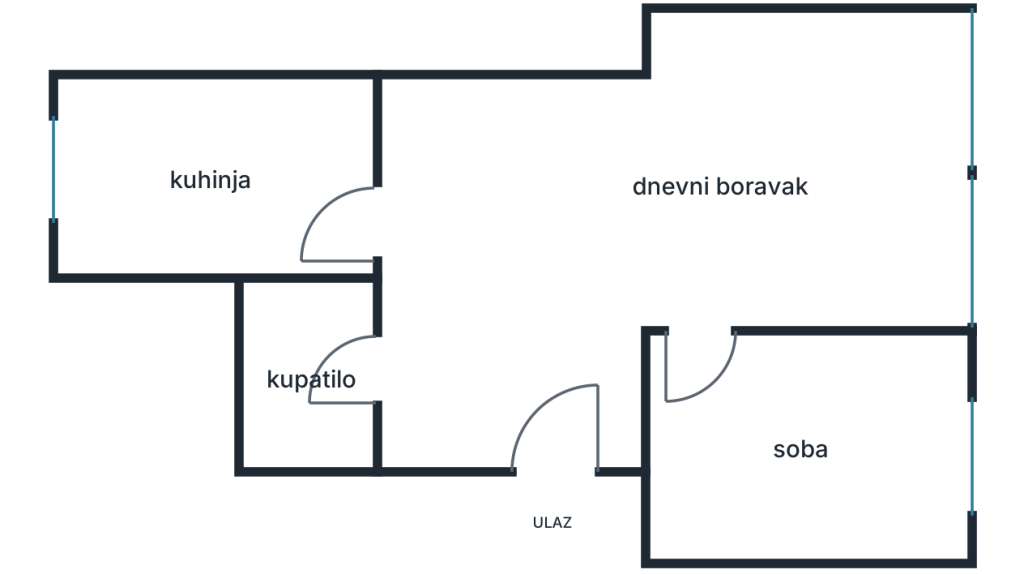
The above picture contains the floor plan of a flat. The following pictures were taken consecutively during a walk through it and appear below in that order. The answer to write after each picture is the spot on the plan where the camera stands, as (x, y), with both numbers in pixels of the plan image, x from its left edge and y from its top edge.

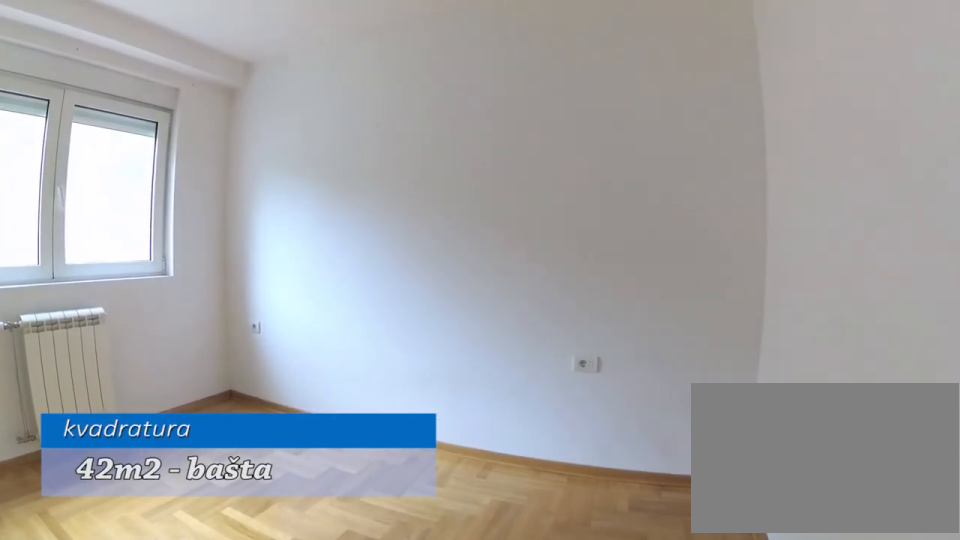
(711, 336)
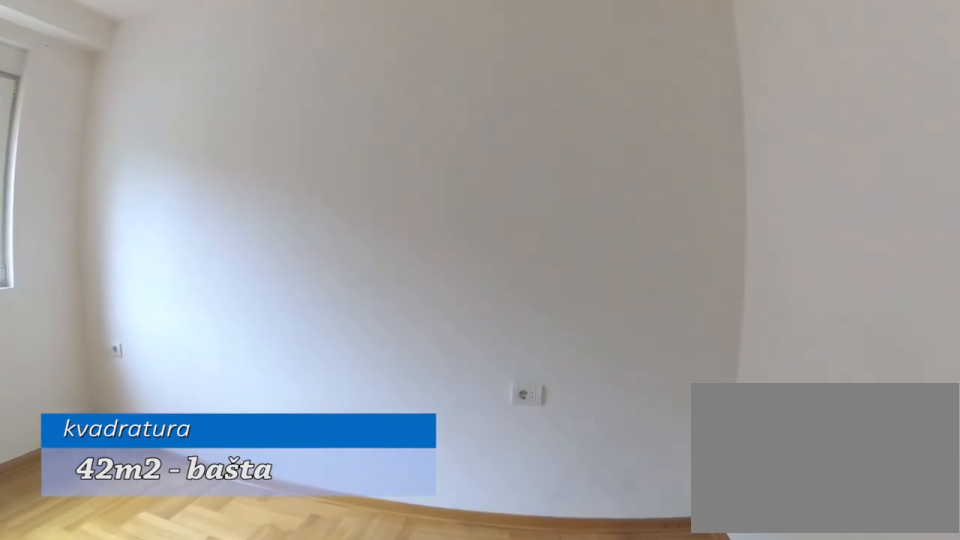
(712, 372)
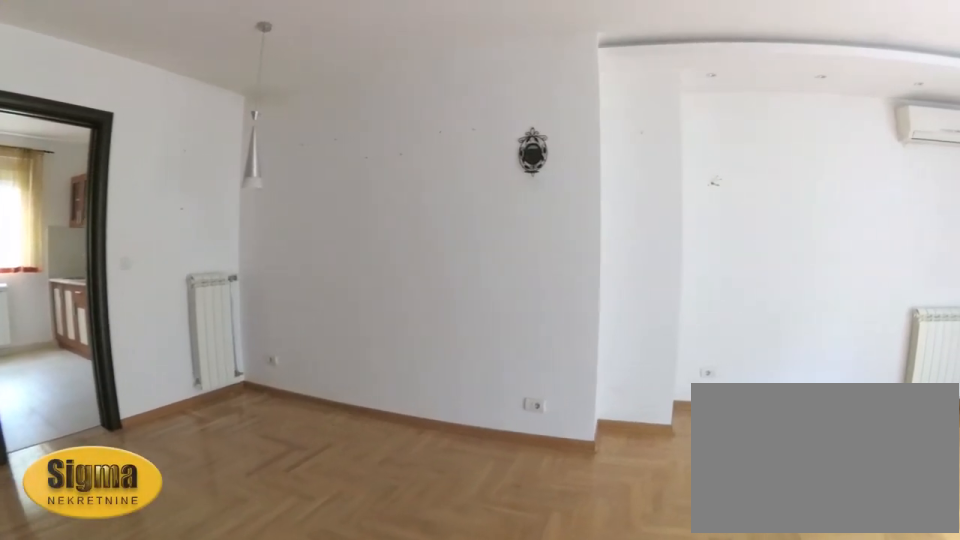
(709, 342)
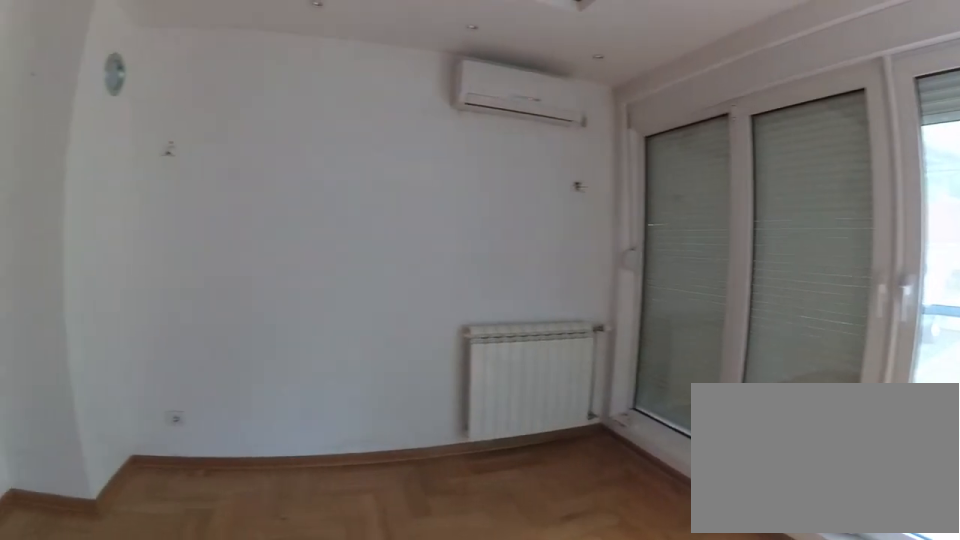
(778, 316)
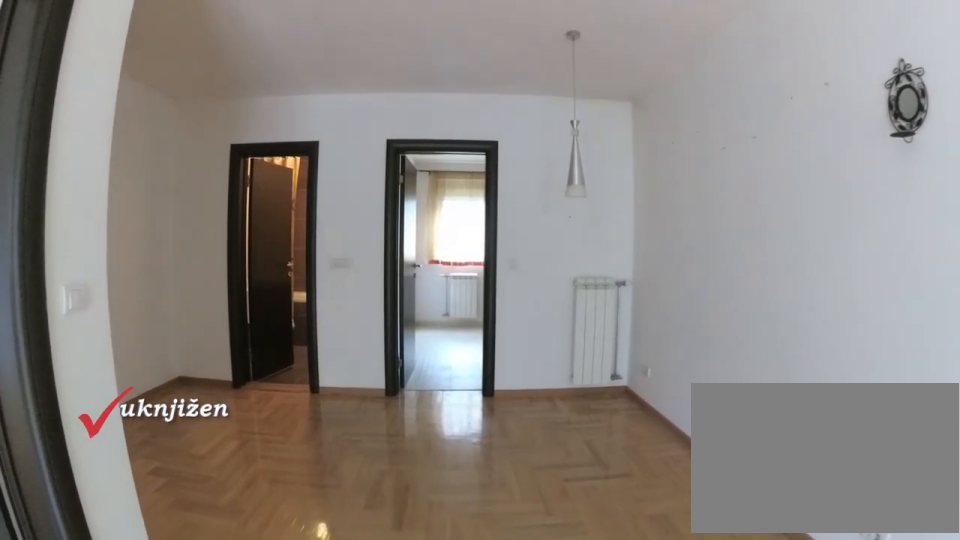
(779, 271)
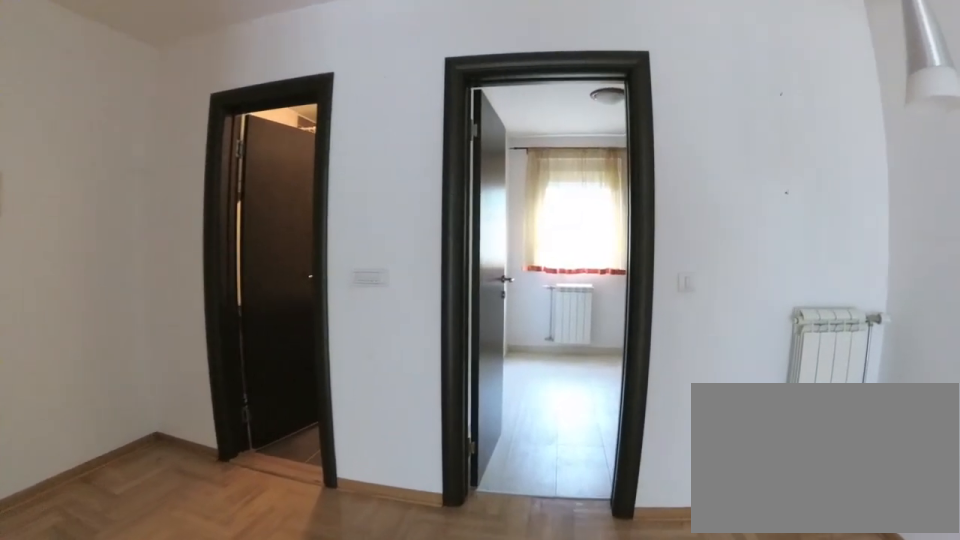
(610, 250)
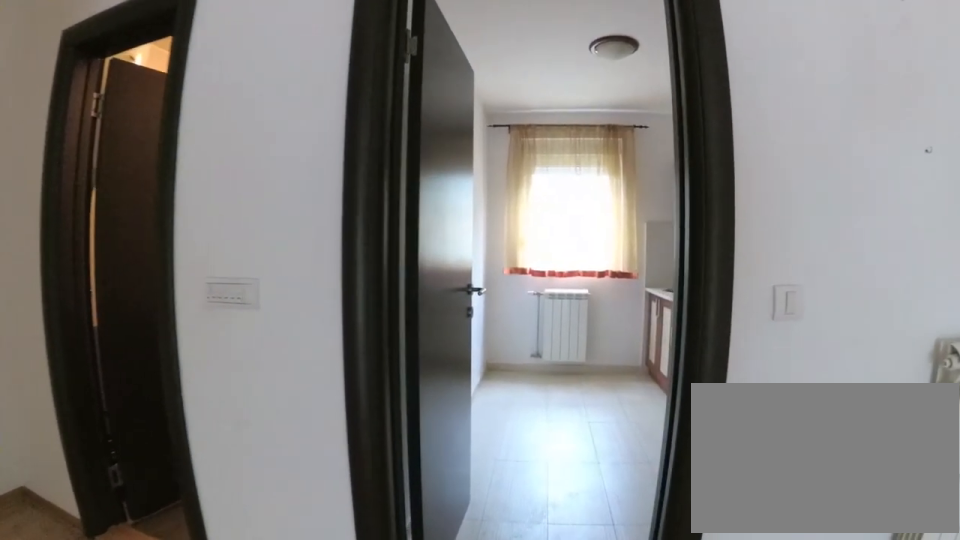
(532, 234)
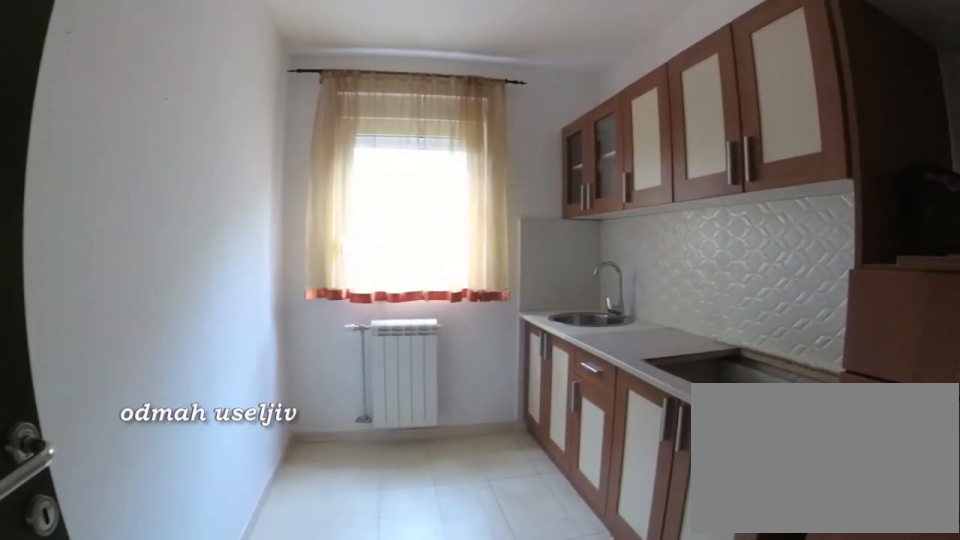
(380, 223)
